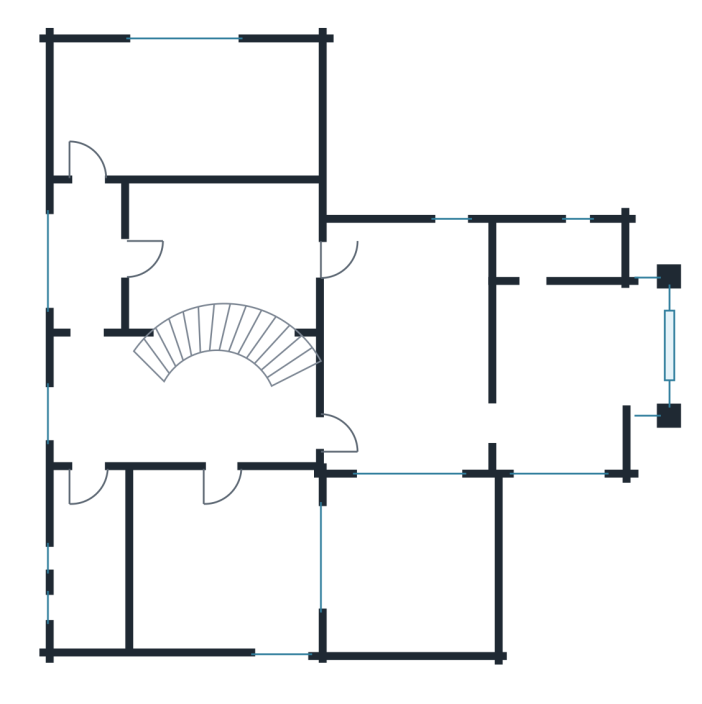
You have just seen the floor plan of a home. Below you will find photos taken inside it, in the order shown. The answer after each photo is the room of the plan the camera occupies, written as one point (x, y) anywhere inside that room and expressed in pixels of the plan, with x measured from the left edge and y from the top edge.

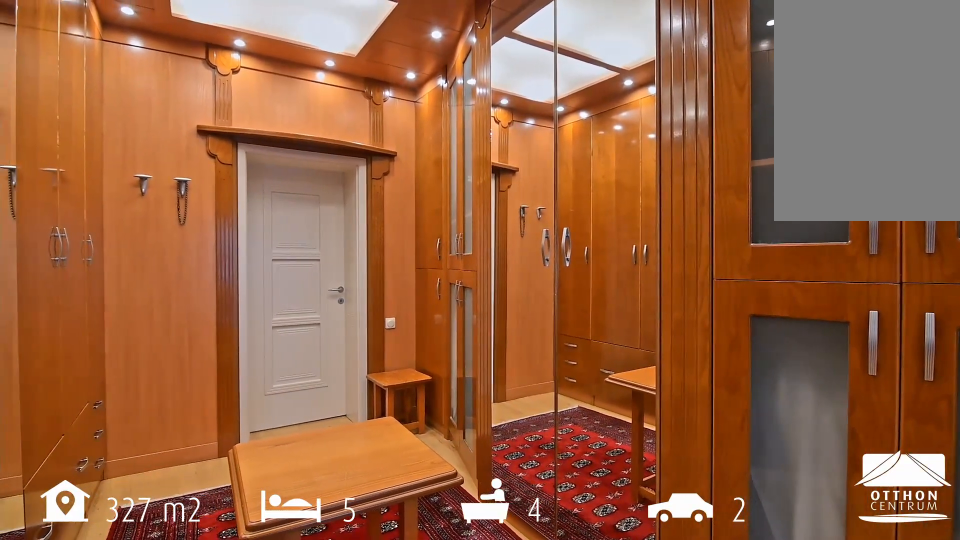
(221, 250)
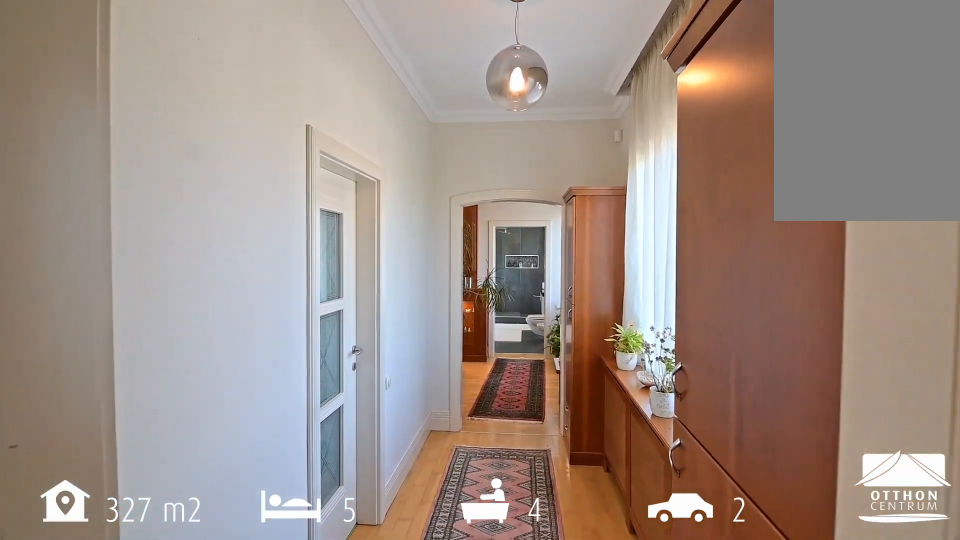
(186, 111)
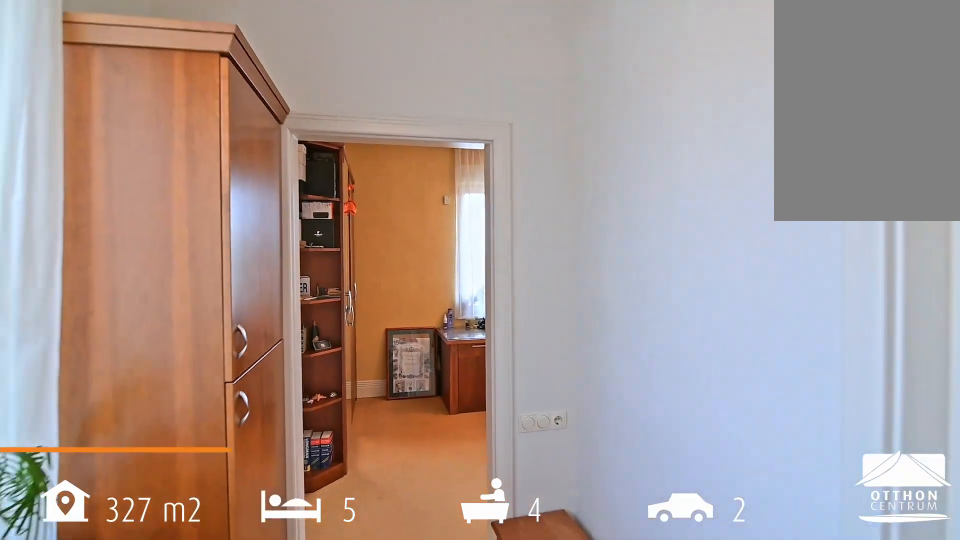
(87, 257)
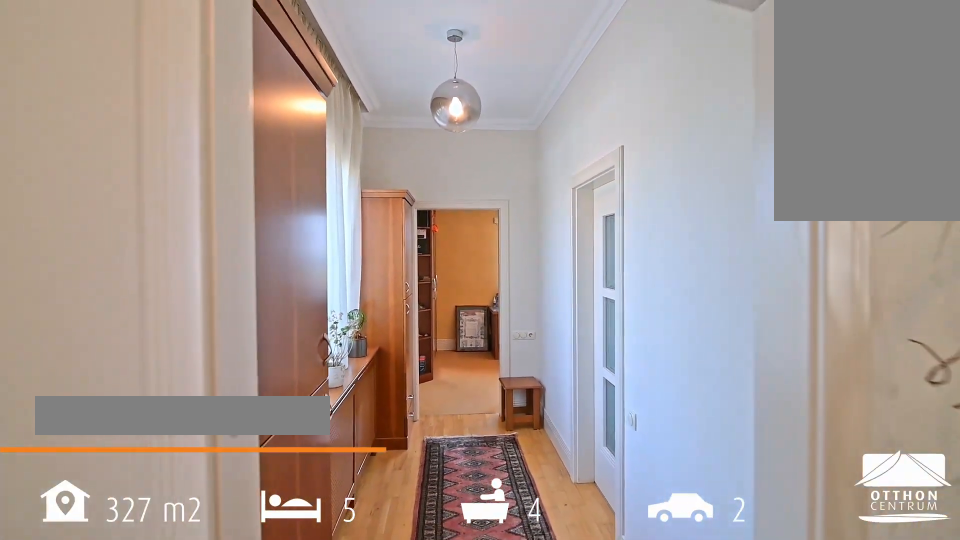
(99, 402)
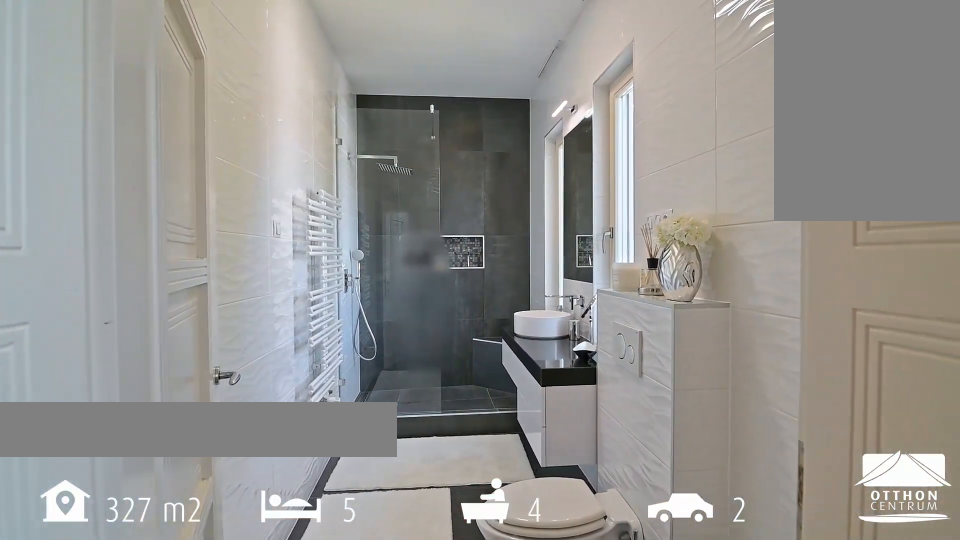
(93, 565)
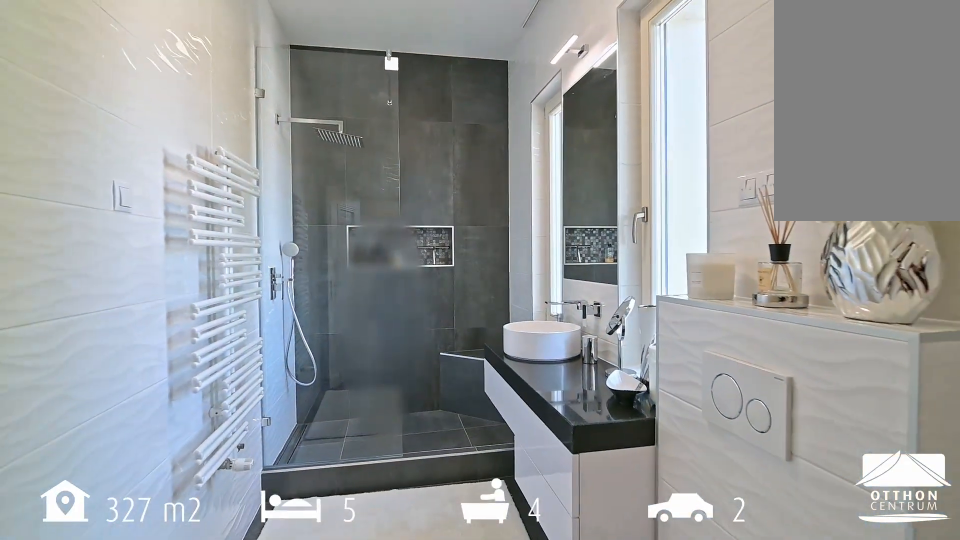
(93, 565)
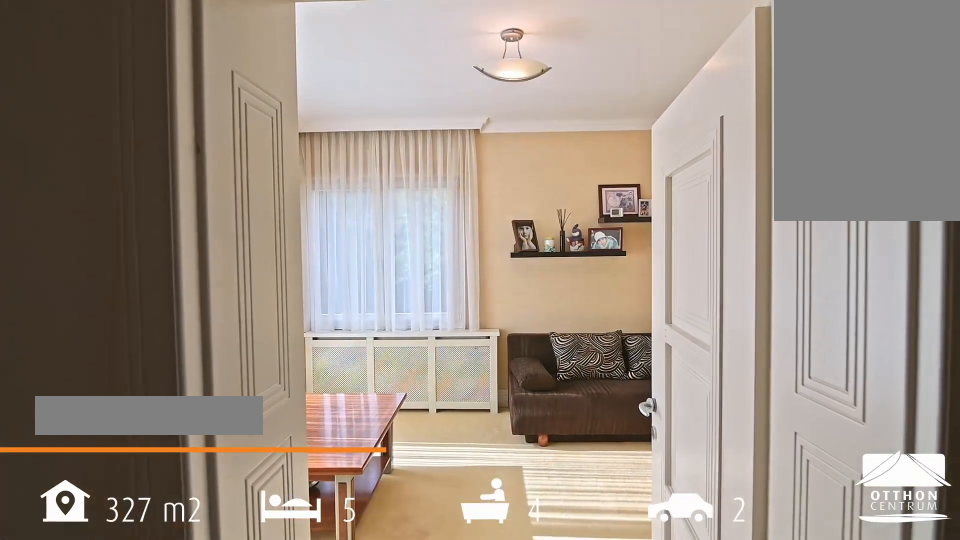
(221, 565)
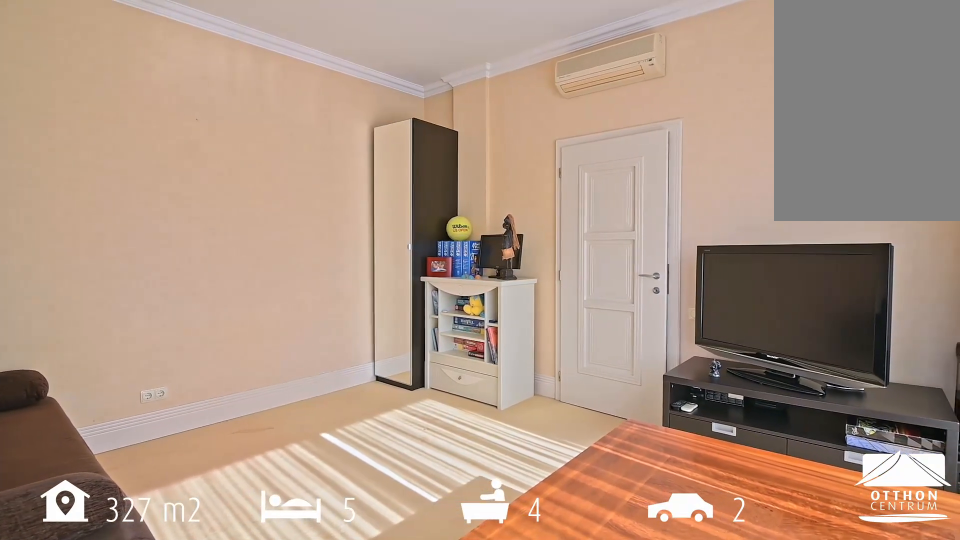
(221, 565)
